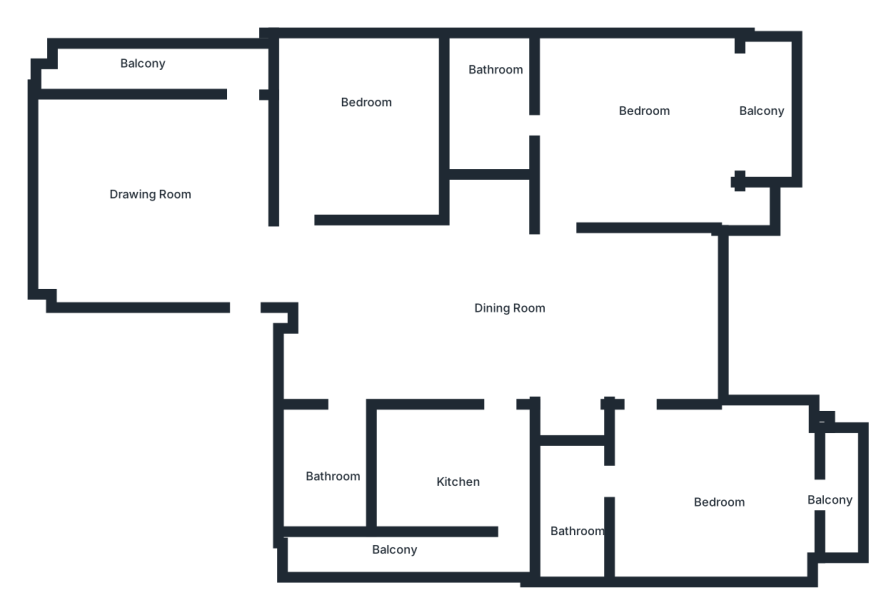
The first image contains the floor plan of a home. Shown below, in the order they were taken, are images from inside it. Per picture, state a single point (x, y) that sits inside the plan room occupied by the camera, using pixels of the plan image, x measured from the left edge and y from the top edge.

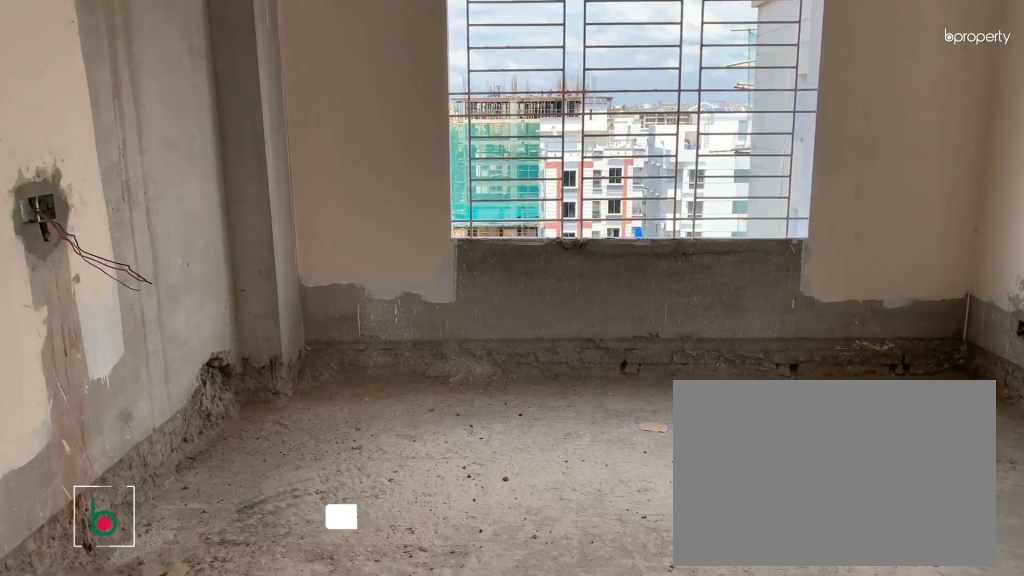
(186, 187)
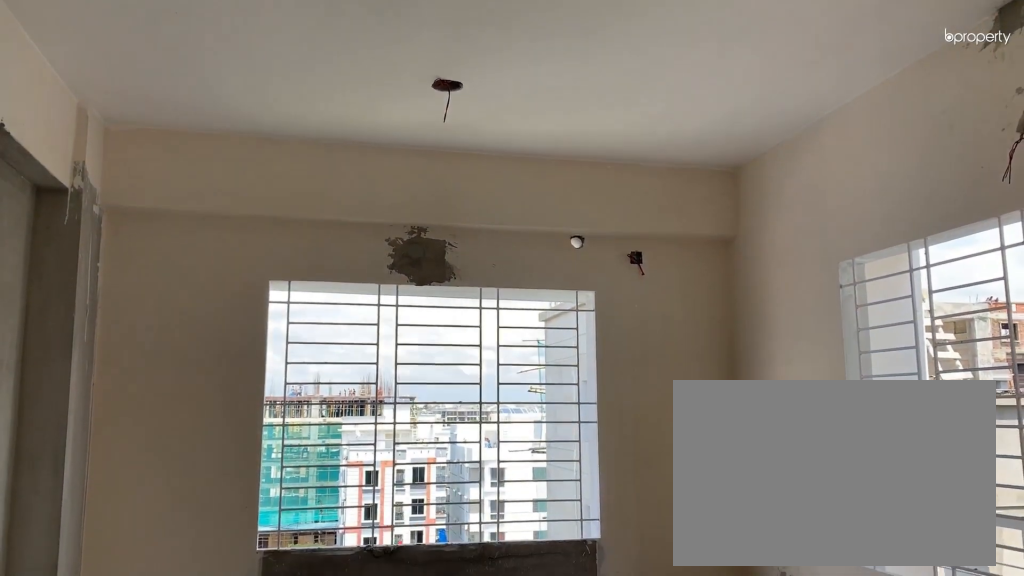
(186, 187)
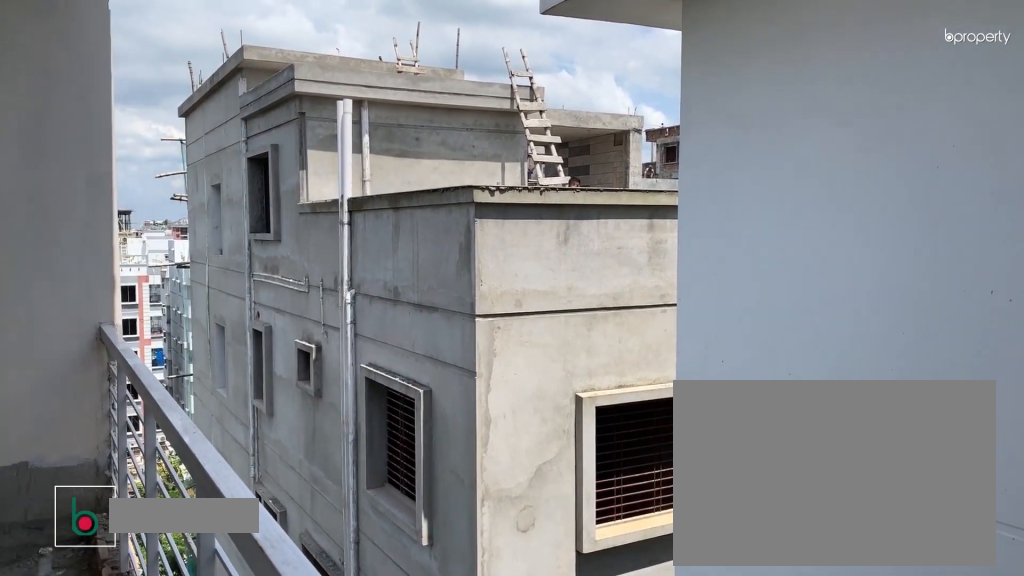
(184, 67)
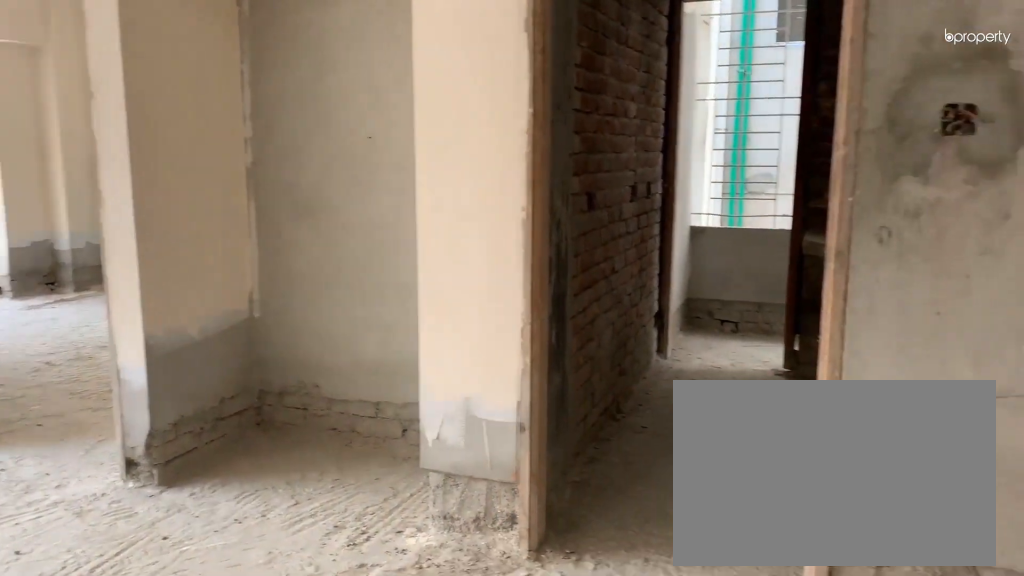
(443, 320)
